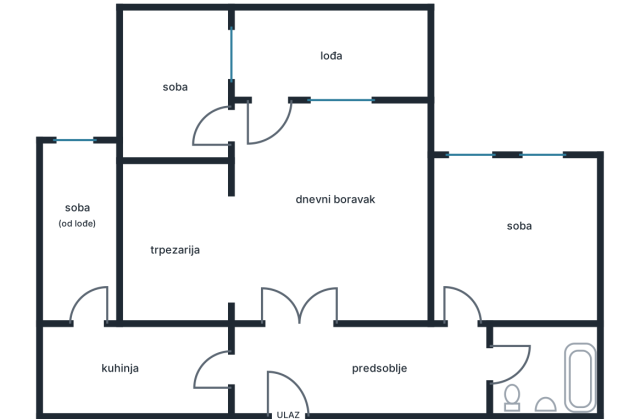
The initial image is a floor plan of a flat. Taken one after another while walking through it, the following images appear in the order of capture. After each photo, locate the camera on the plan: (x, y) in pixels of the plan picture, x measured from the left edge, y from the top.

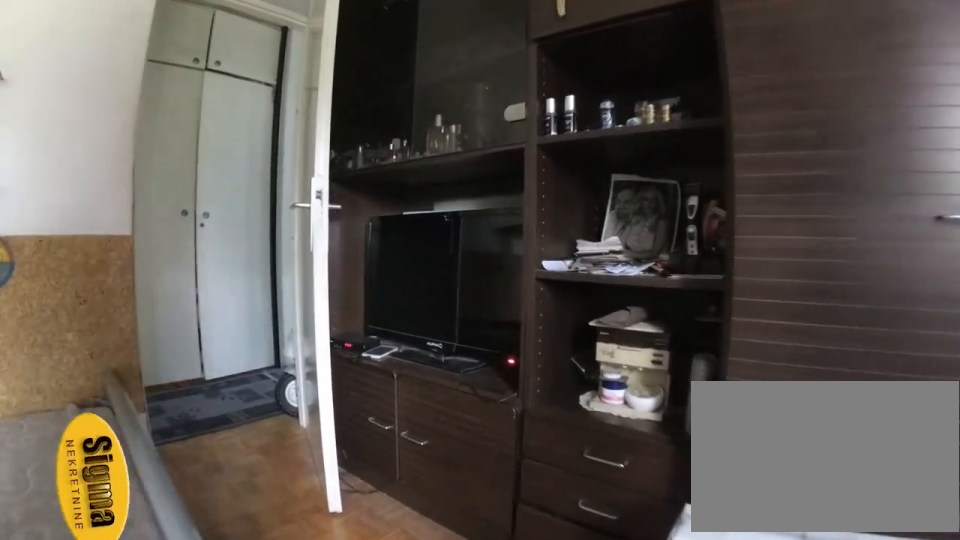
(509, 178)
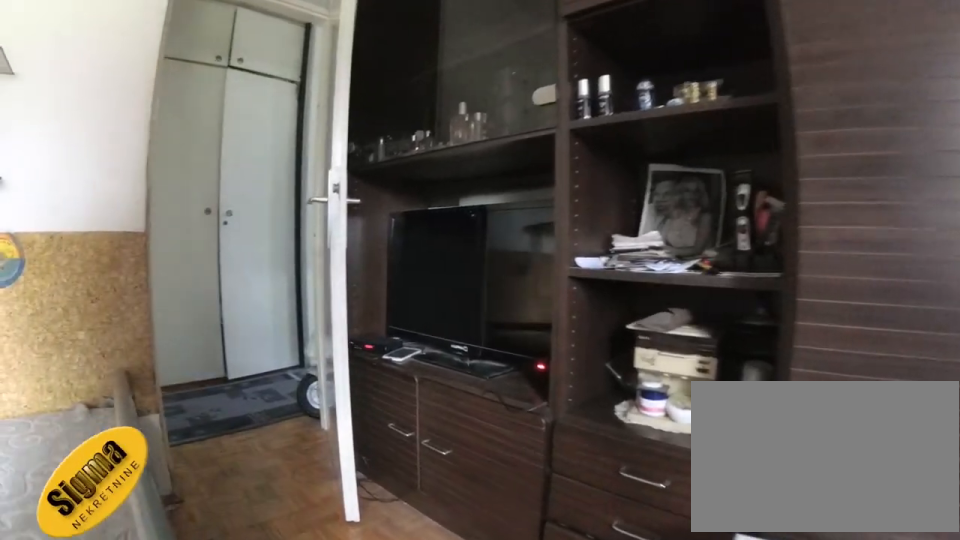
(501, 179)
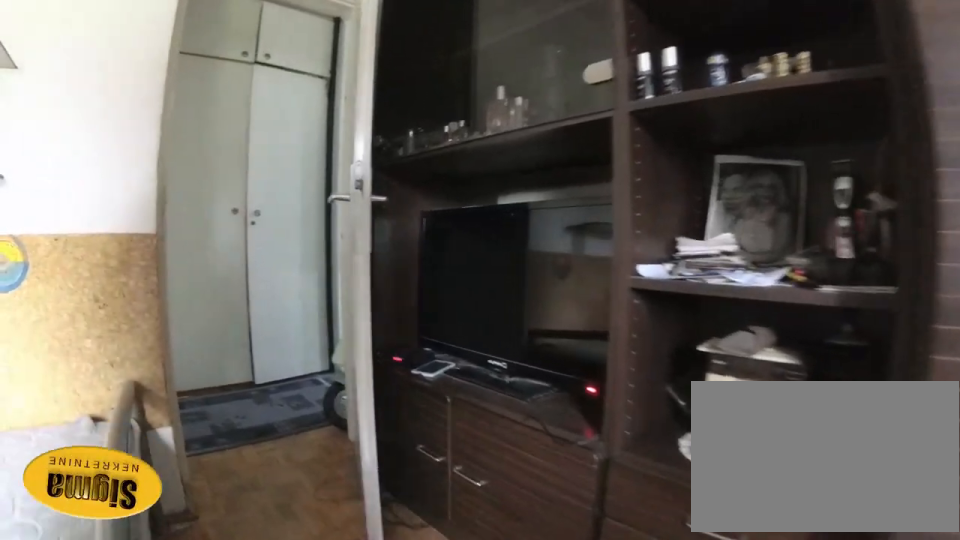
(488, 182)
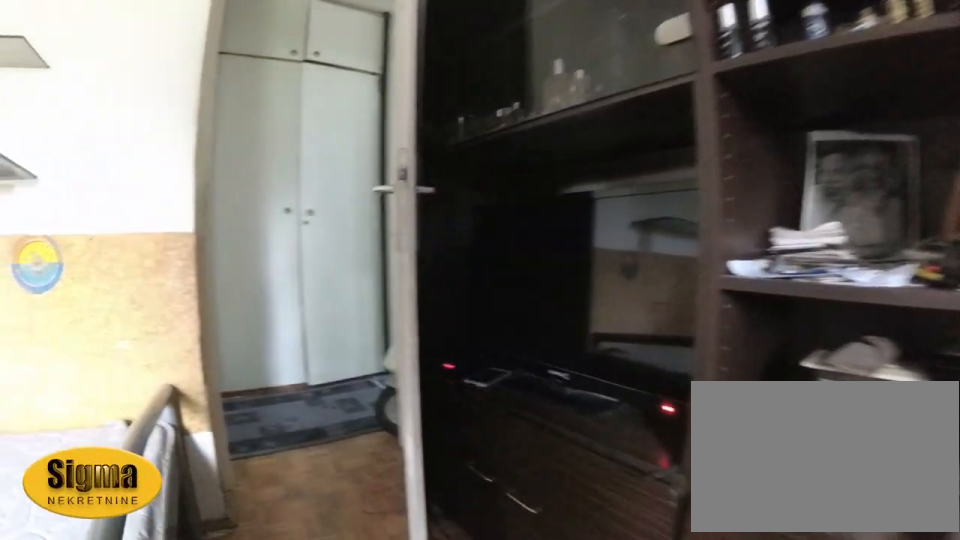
(479, 187)
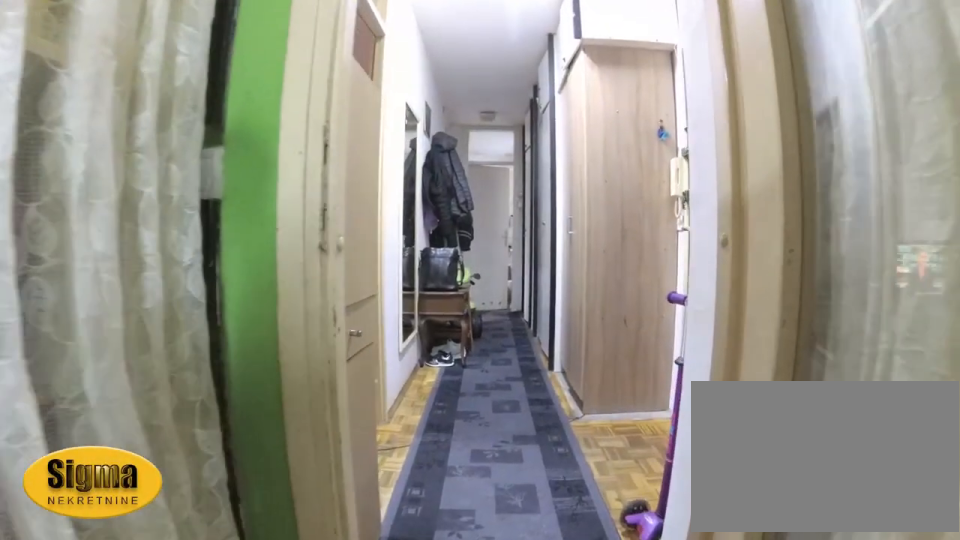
(179, 362)
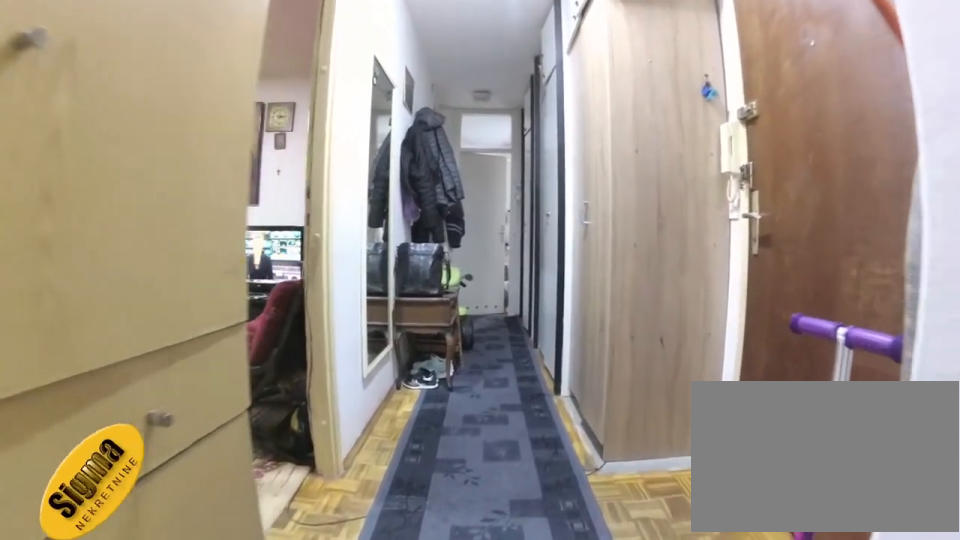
(202, 361)
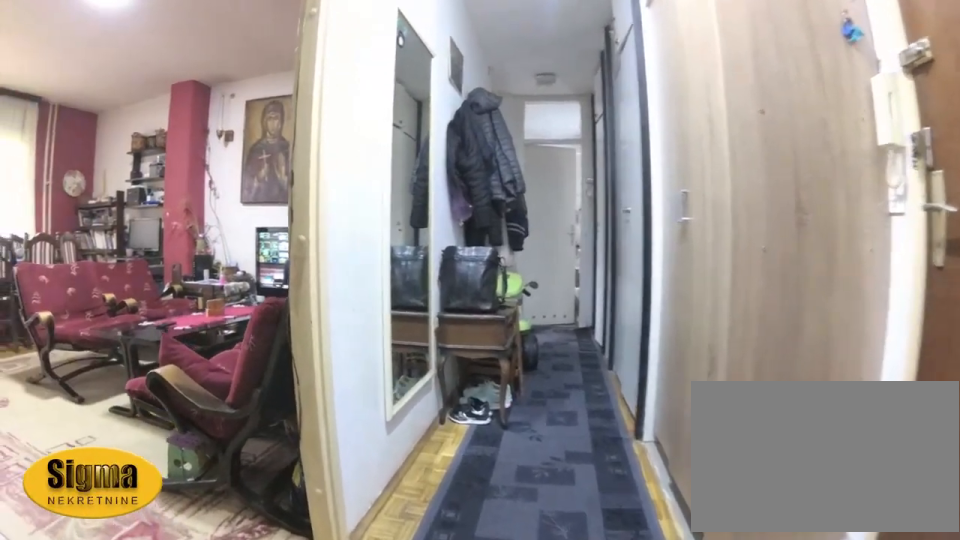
(249, 363)
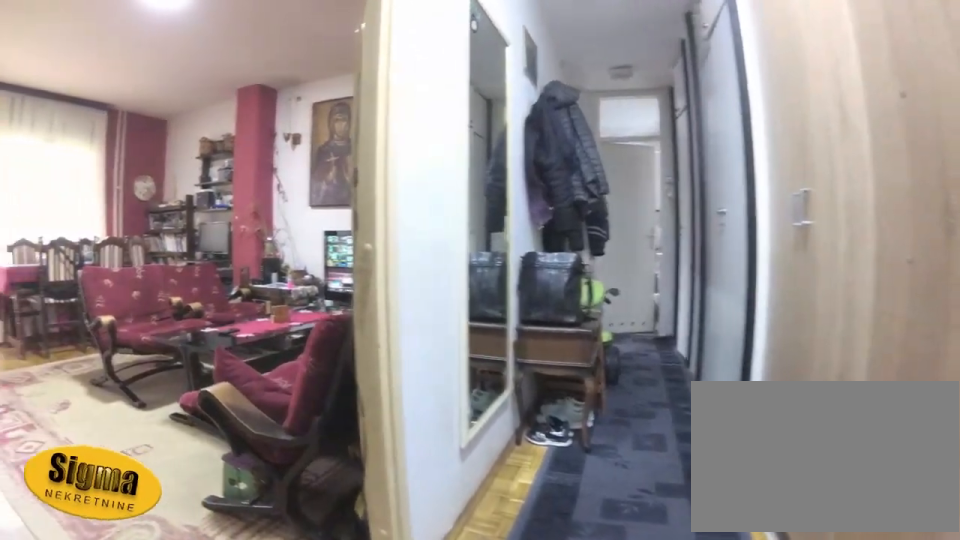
(264, 362)
